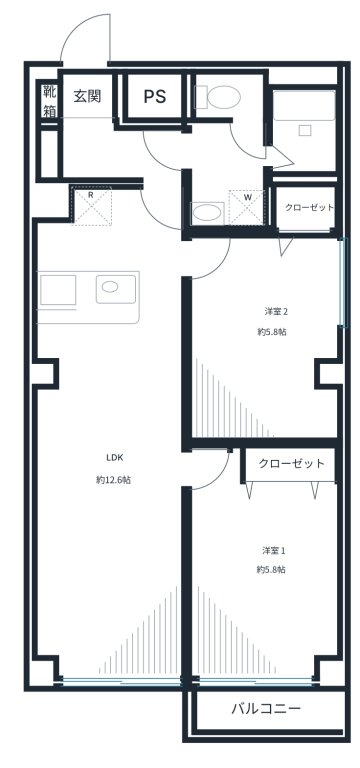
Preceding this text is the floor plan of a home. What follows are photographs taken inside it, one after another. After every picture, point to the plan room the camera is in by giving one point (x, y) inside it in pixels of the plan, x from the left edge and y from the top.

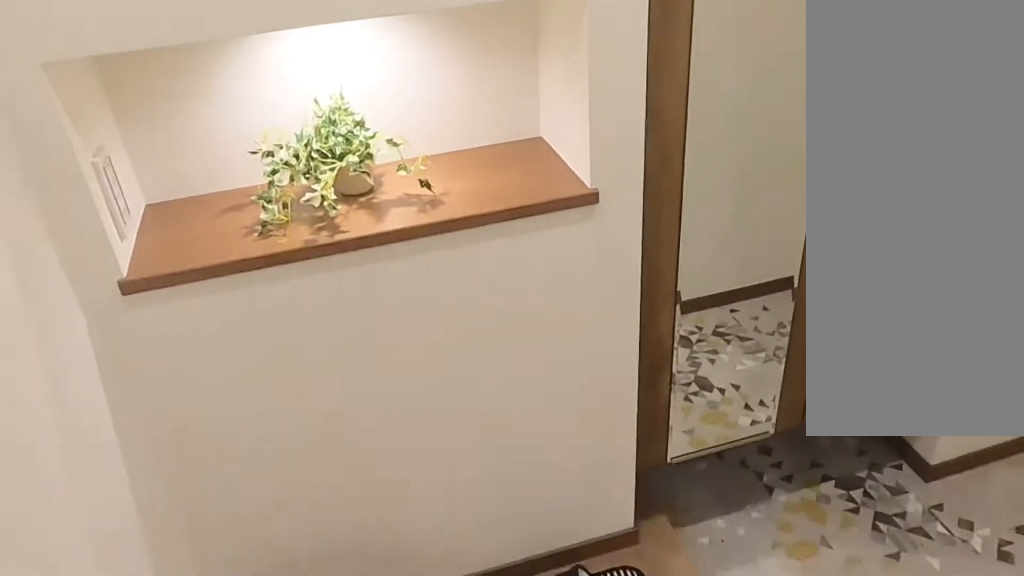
(97, 134)
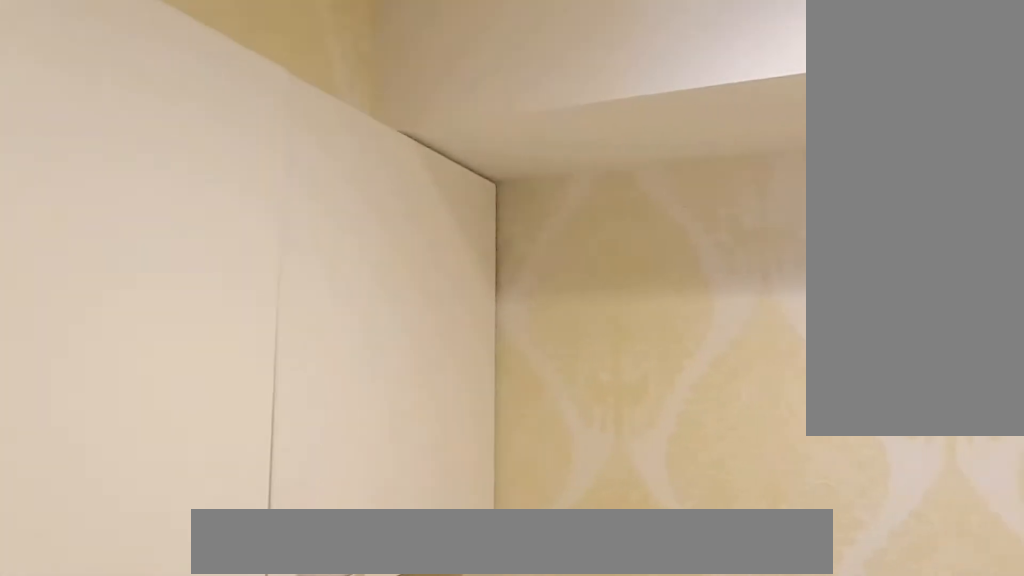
(255, 165)
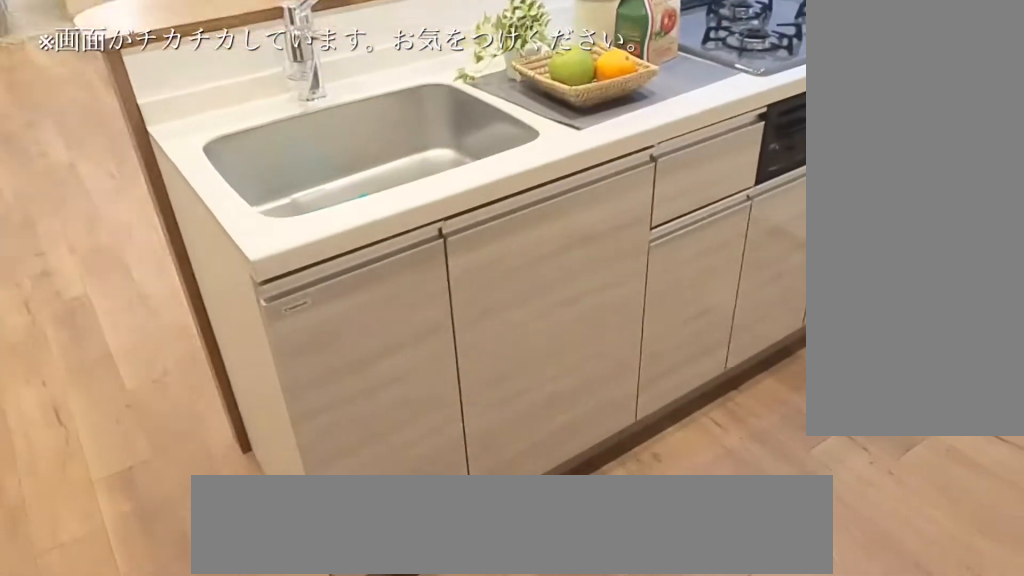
(94, 234)
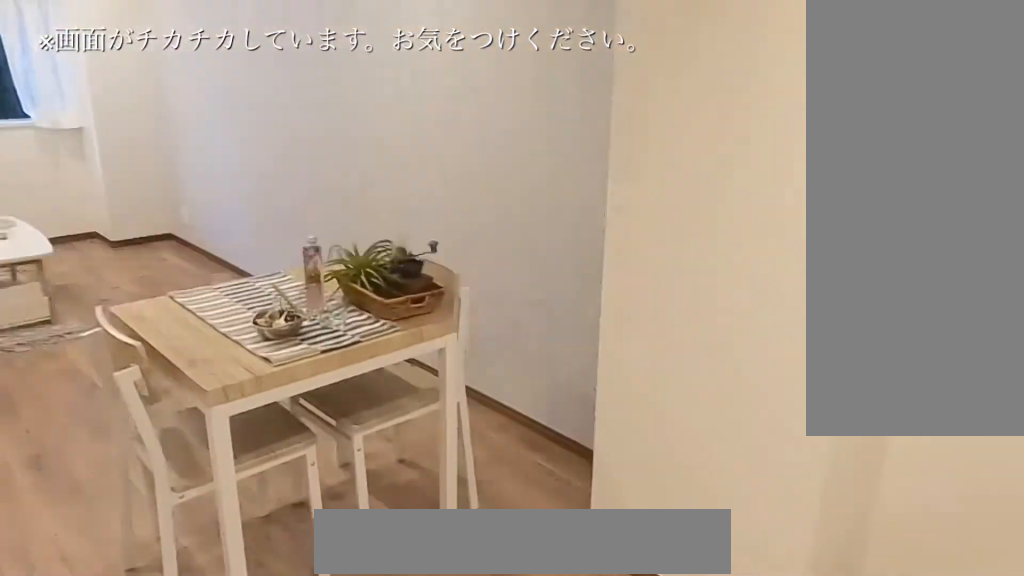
(115, 480)
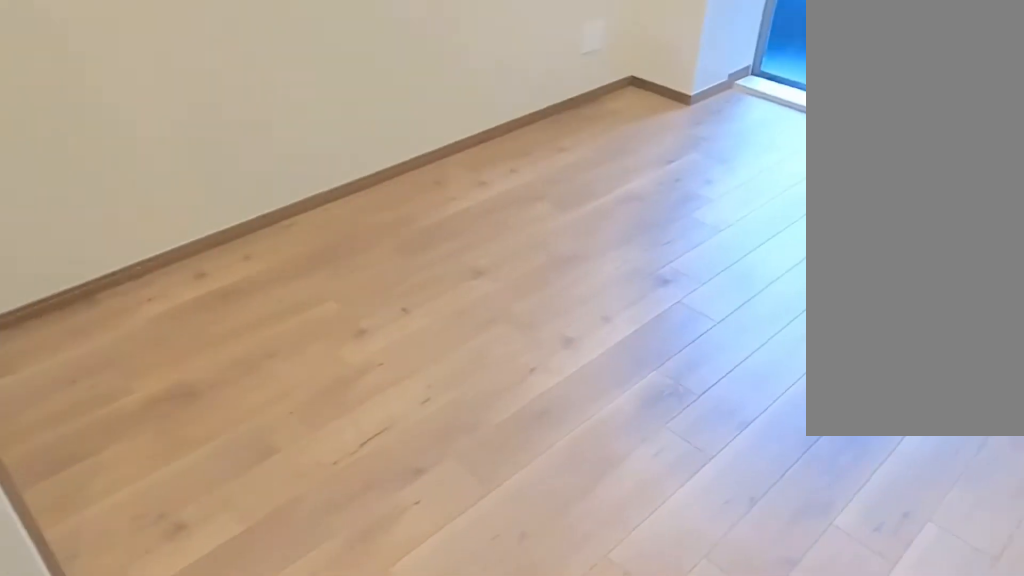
(286, 588)
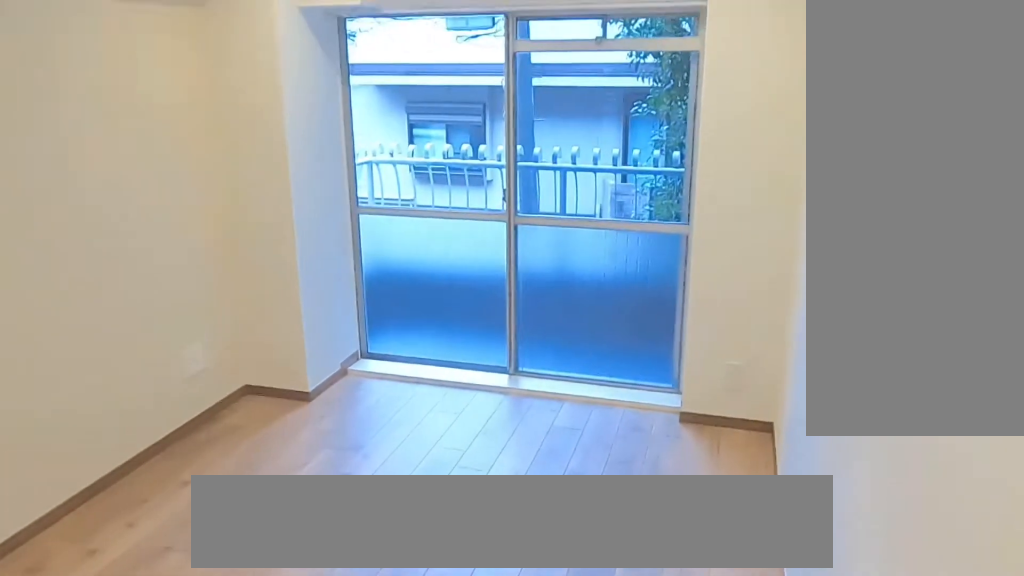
(278, 579)
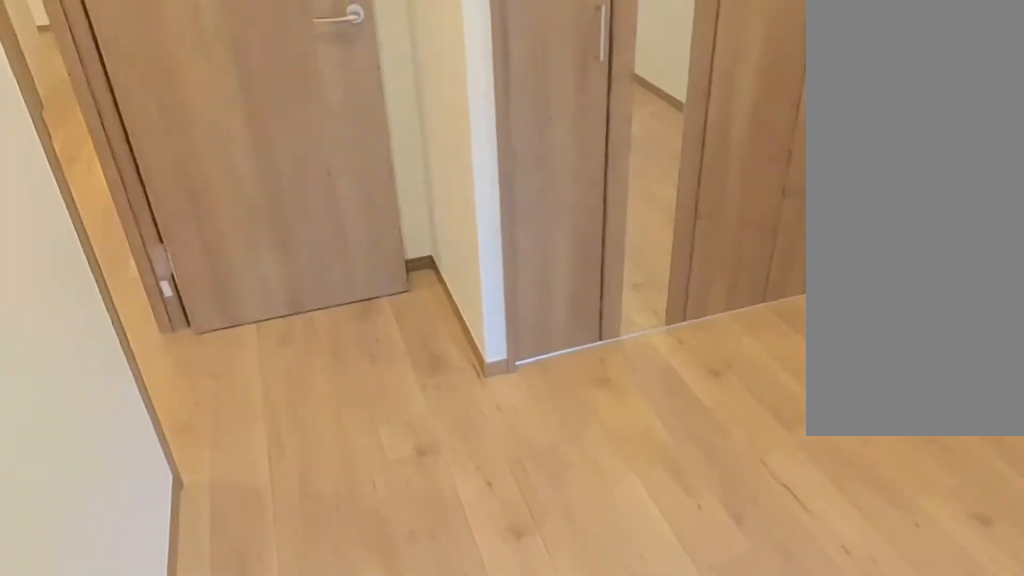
(278, 579)
